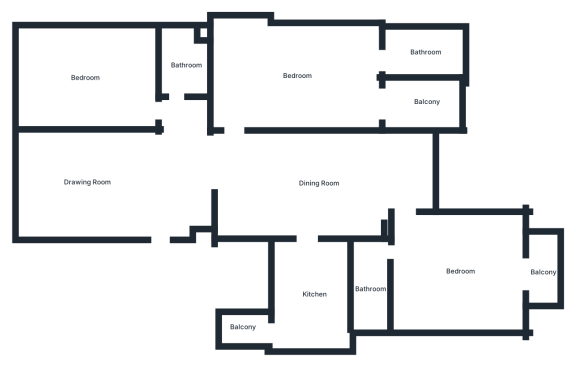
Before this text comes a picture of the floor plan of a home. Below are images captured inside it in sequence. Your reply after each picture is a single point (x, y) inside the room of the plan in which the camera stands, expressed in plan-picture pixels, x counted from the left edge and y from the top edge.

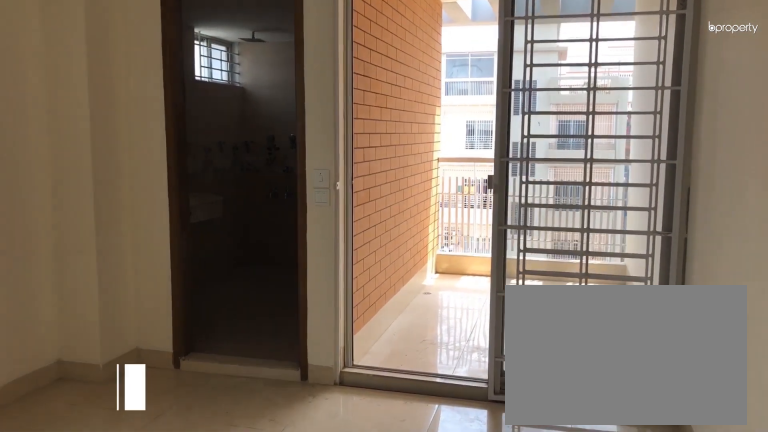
(297, 76)
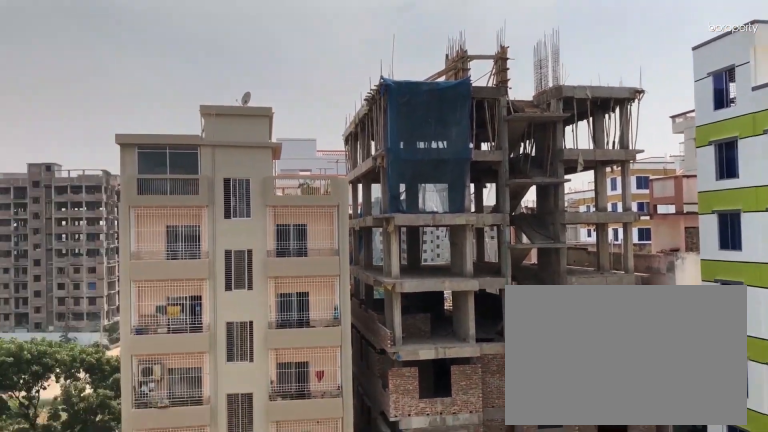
(428, 101)
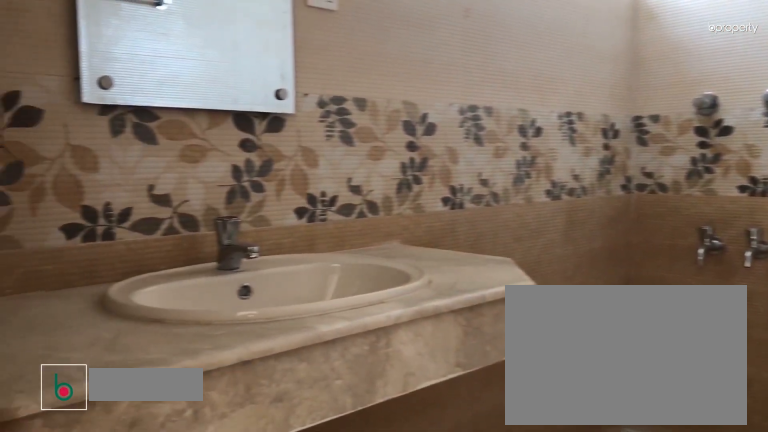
(424, 54)
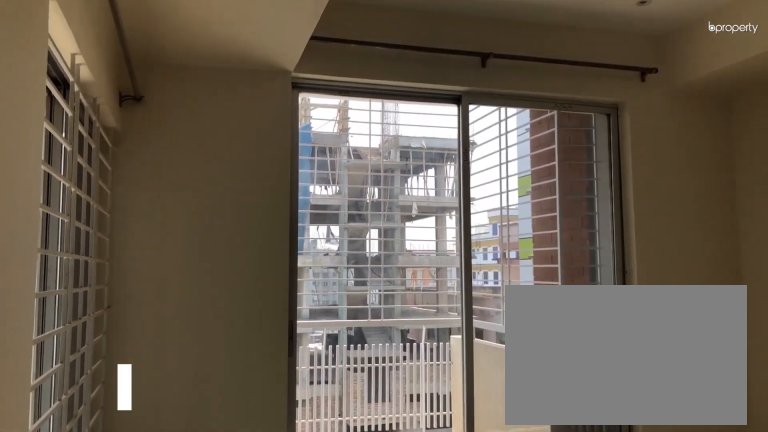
(460, 272)
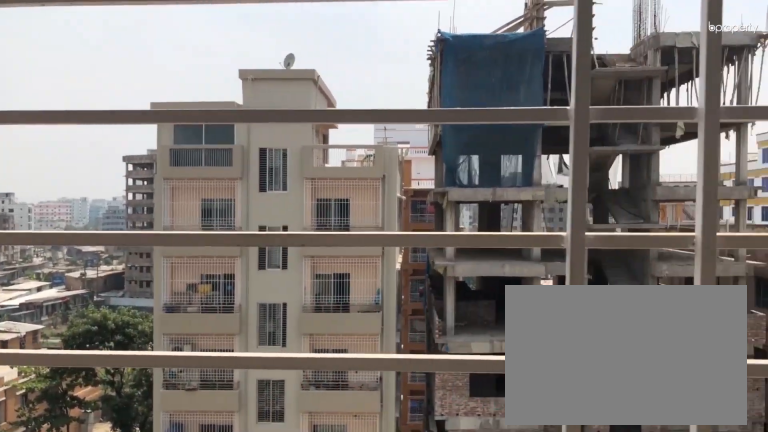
(544, 272)
